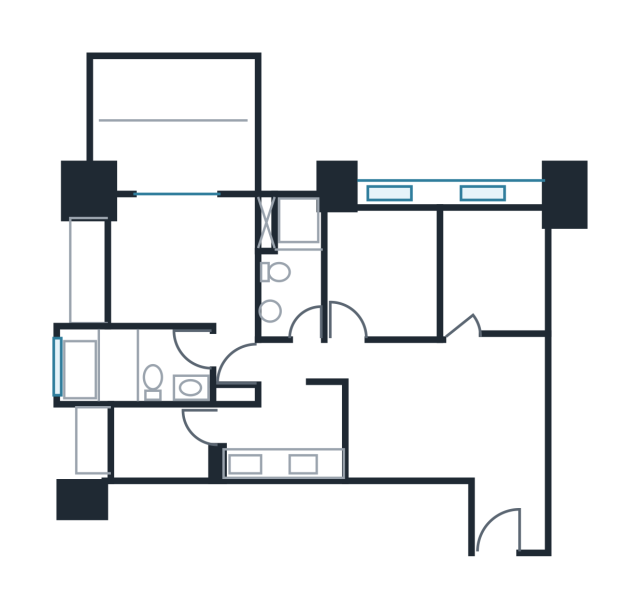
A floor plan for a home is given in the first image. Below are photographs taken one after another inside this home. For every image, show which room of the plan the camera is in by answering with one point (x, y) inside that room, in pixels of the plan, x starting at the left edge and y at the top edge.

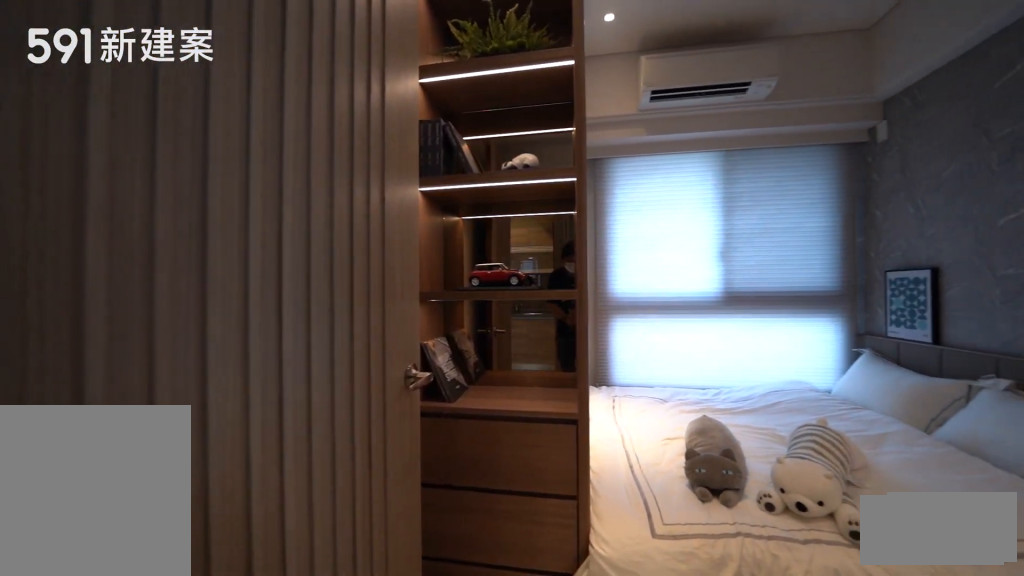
(381, 267)
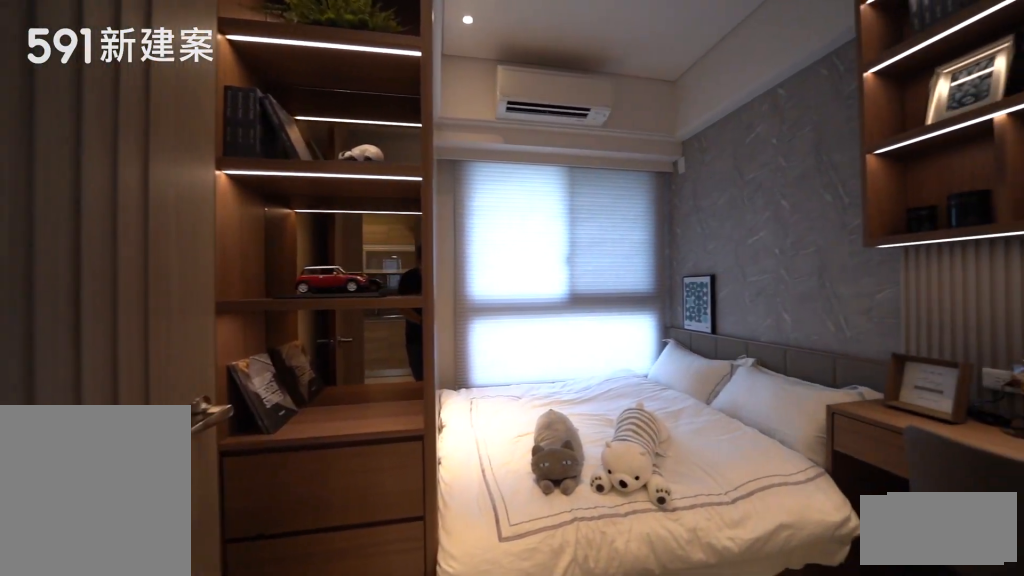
(381, 267)
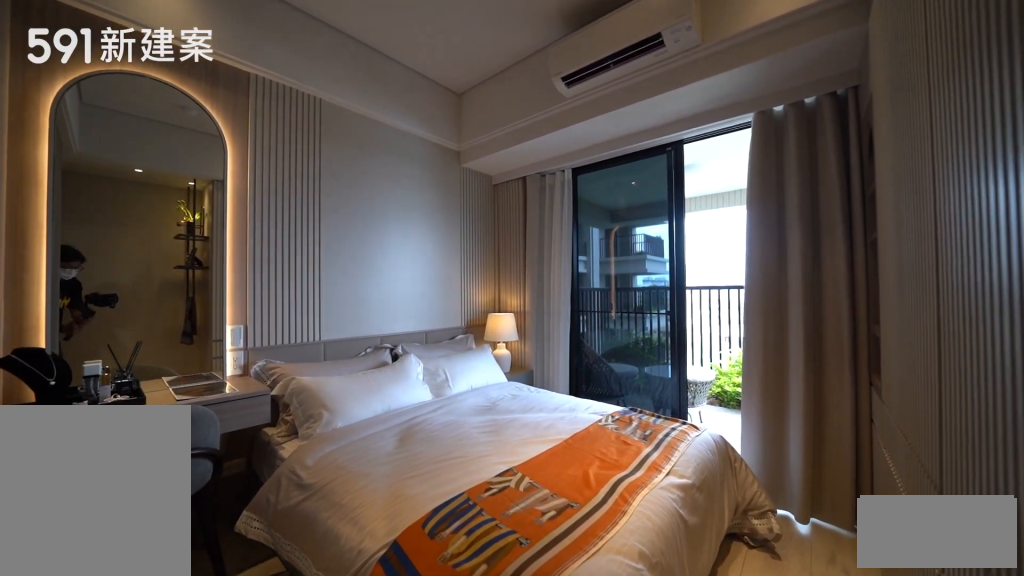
(183, 266)
